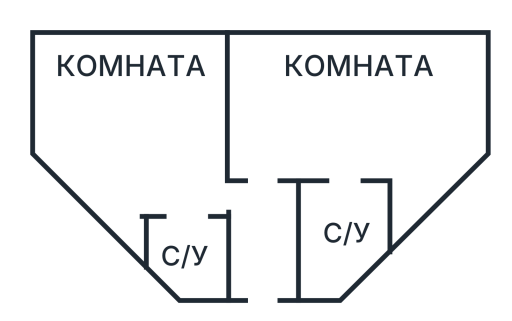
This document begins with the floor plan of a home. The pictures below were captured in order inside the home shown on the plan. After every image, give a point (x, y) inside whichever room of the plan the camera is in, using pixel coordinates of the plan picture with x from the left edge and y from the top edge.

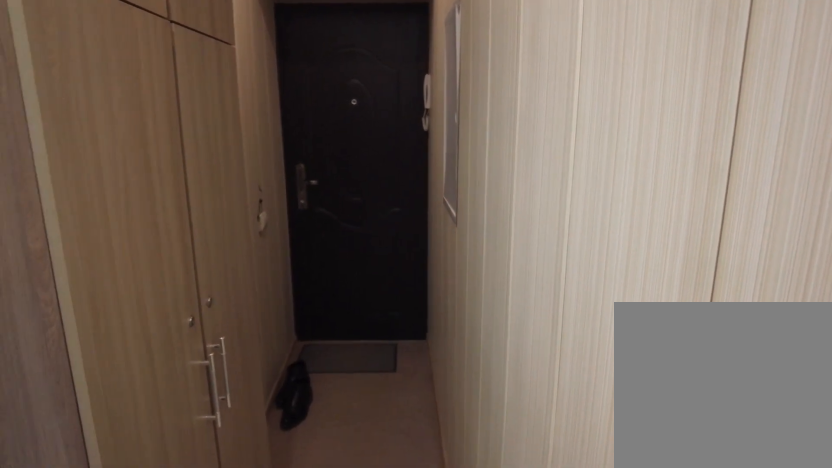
(268, 253)
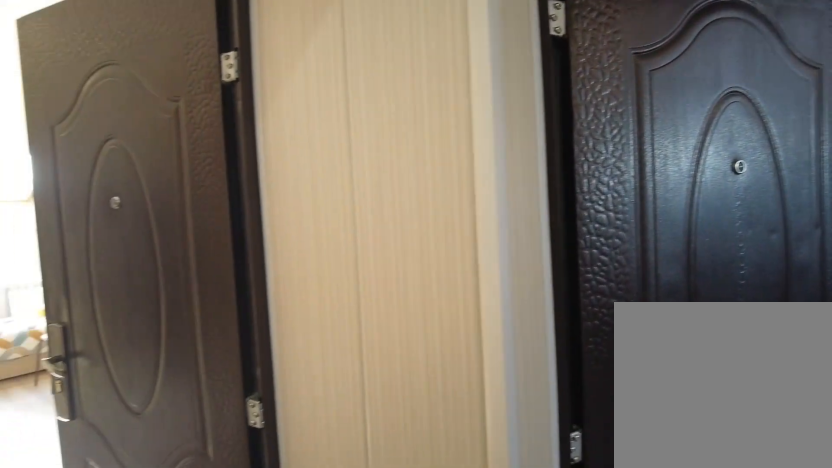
(268, 253)
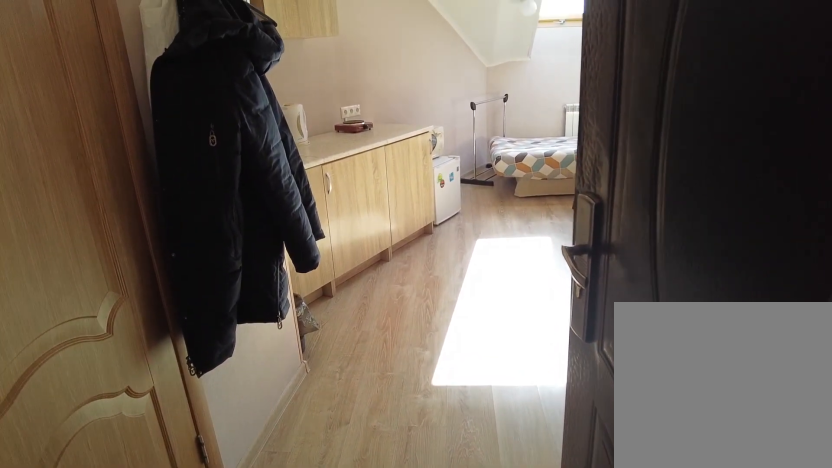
(246, 205)
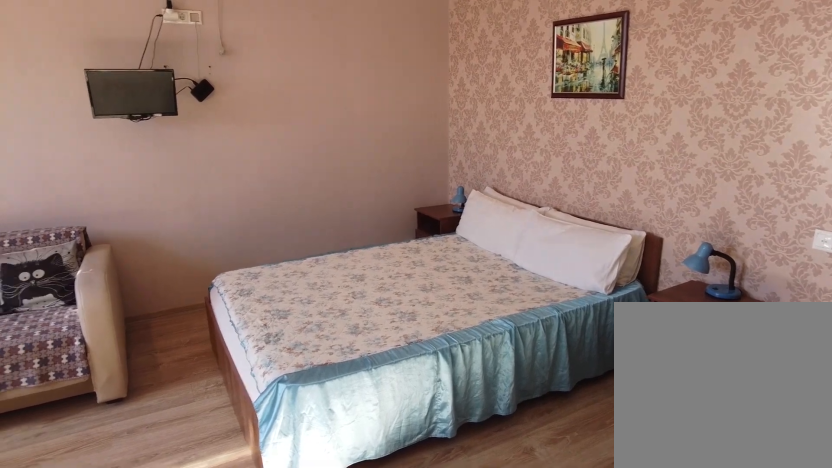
(167, 171)
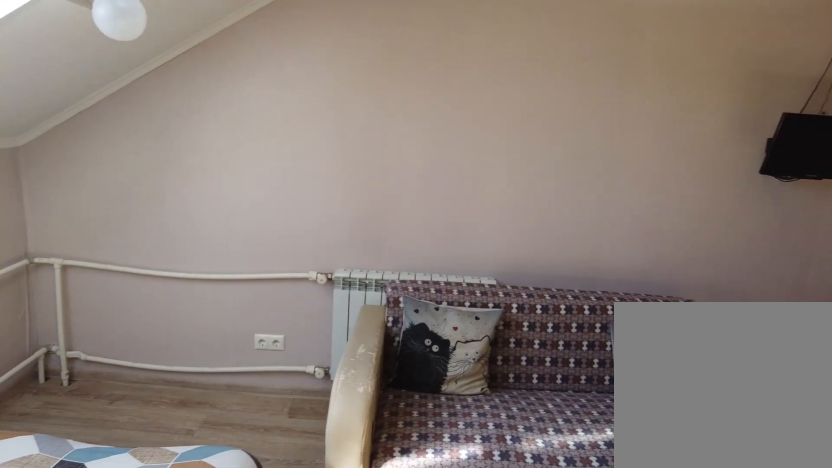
(167, 171)
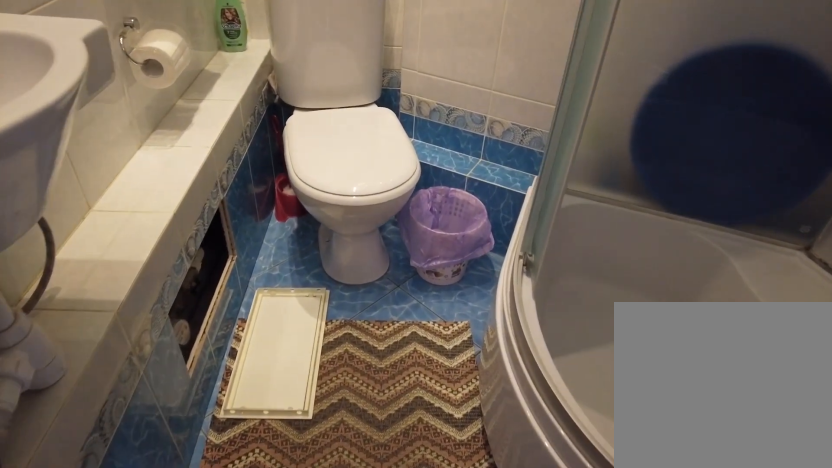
(197, 245)
